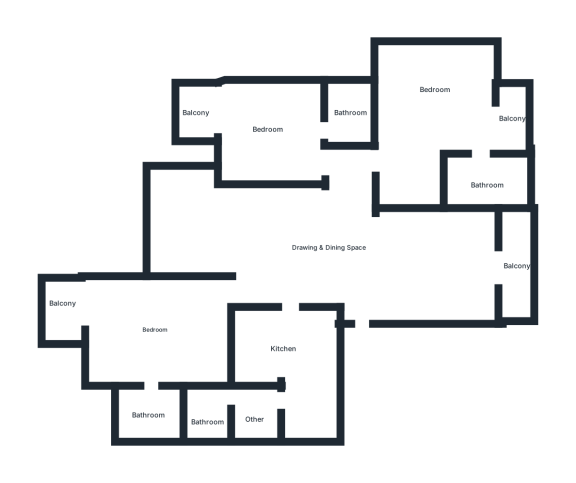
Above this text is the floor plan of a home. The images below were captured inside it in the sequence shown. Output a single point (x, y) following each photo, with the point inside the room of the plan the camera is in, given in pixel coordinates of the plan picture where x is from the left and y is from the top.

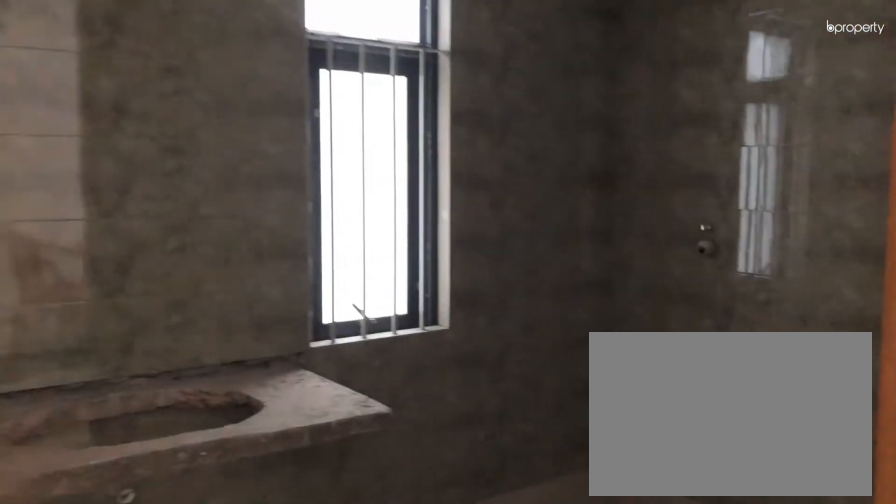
(150, 378)
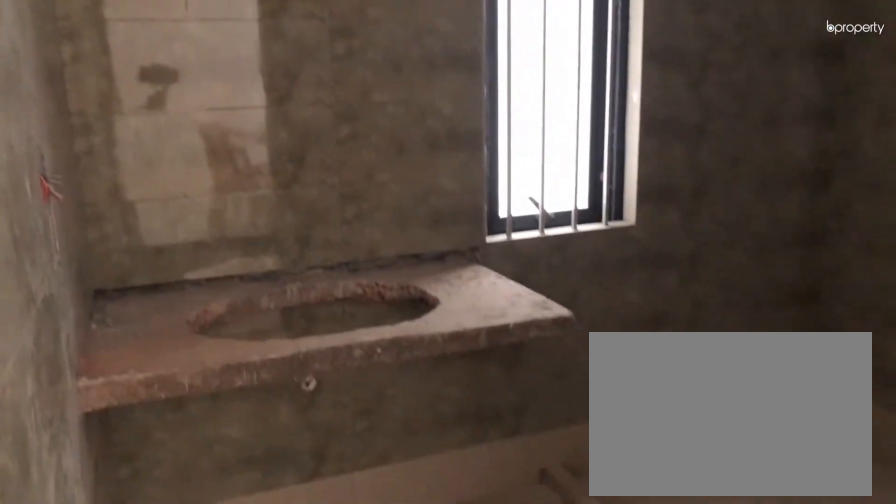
(158, 409)
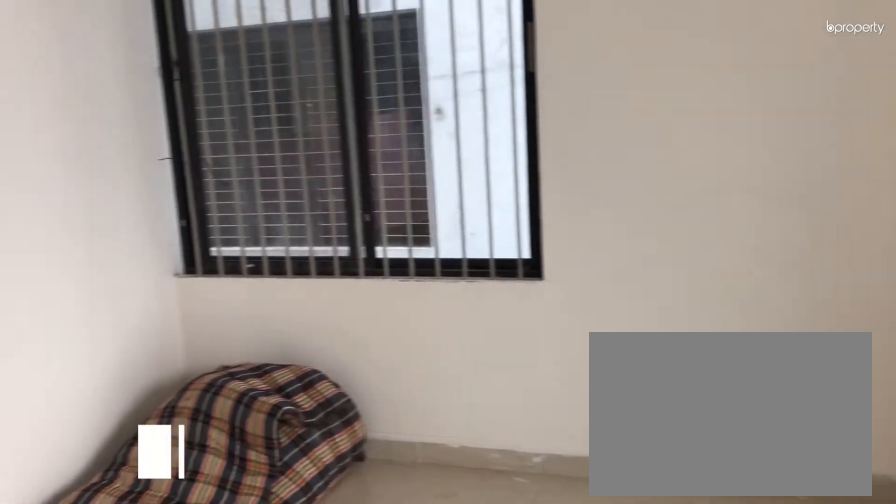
(439, 117)
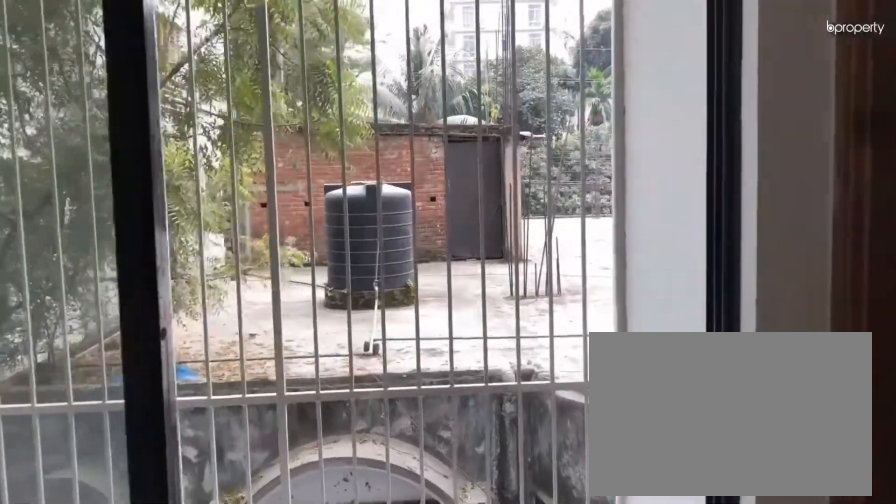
(471, 117)
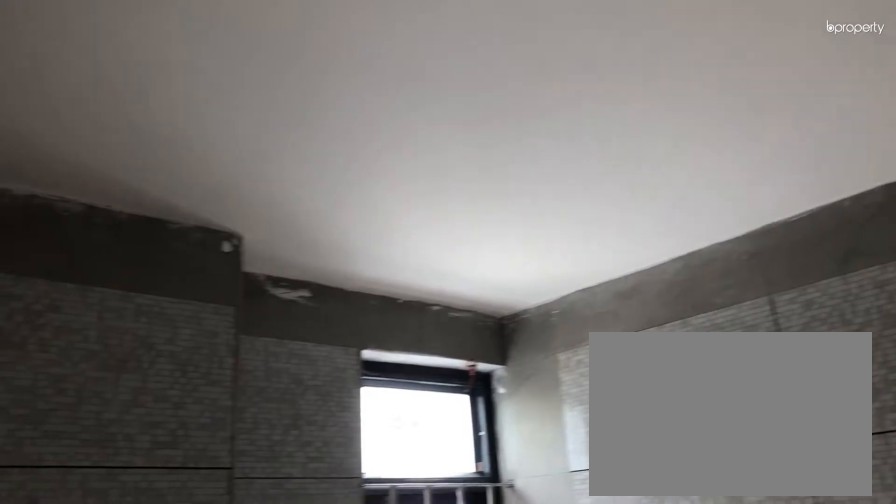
(481, 184)
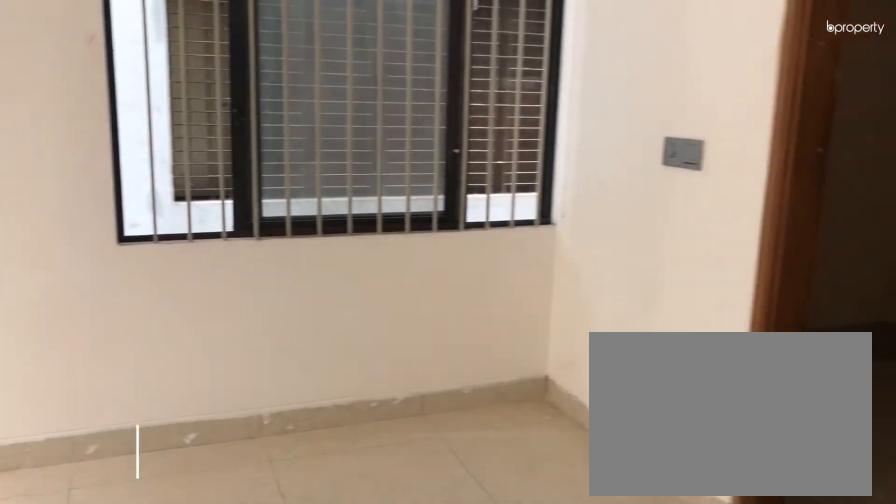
(284, 132)
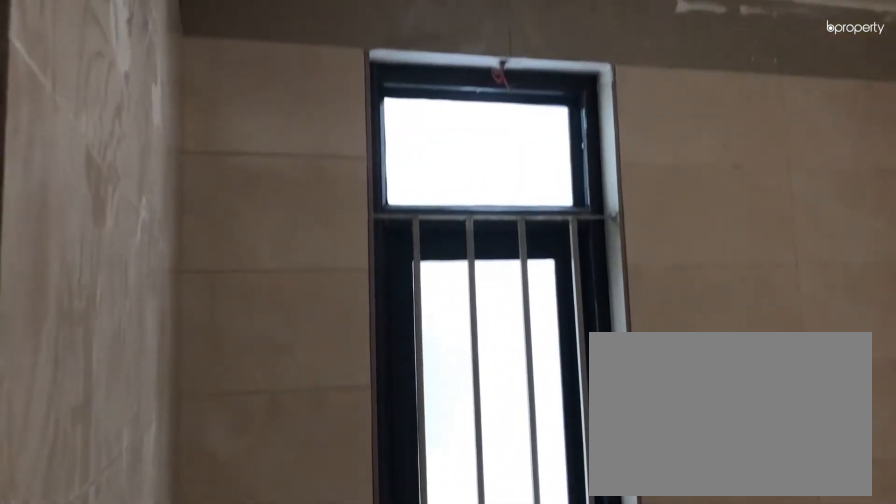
(356, 115)
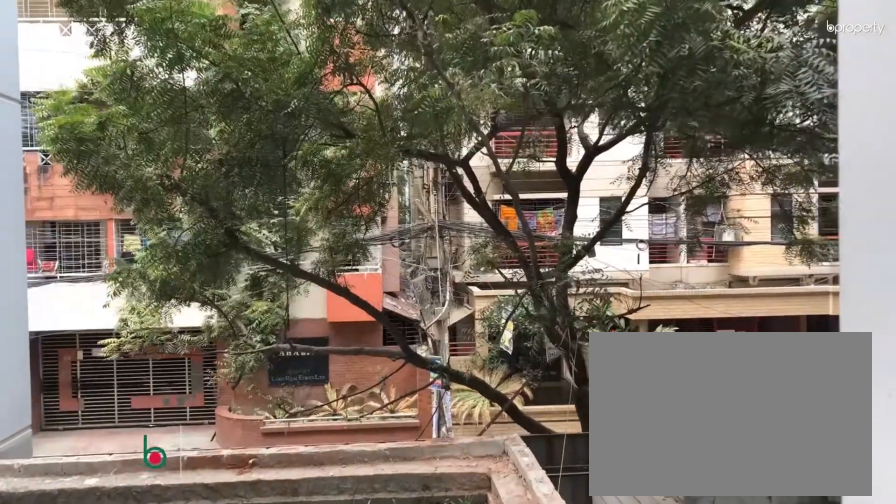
(215, 113)
